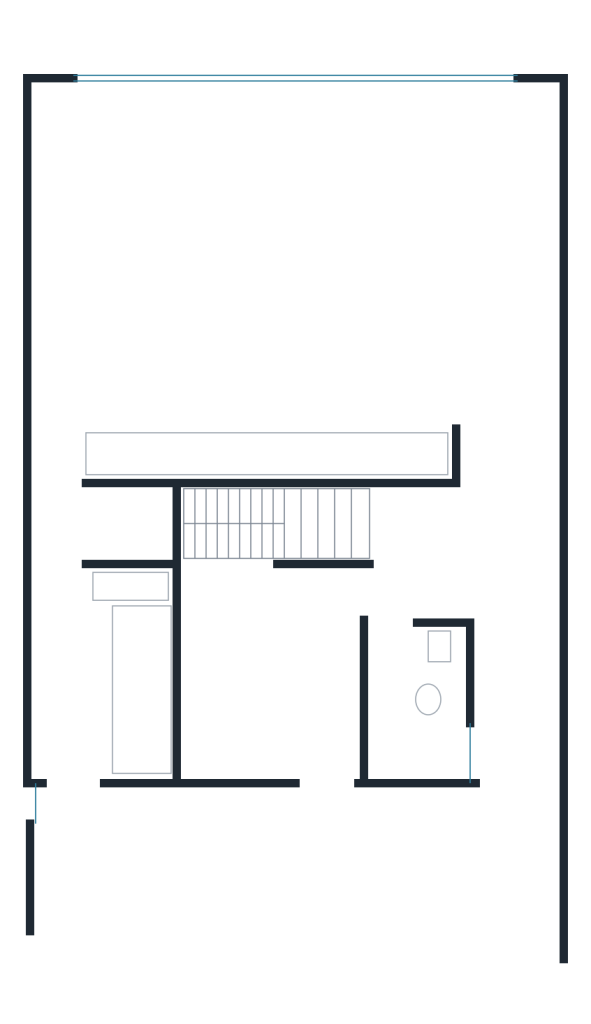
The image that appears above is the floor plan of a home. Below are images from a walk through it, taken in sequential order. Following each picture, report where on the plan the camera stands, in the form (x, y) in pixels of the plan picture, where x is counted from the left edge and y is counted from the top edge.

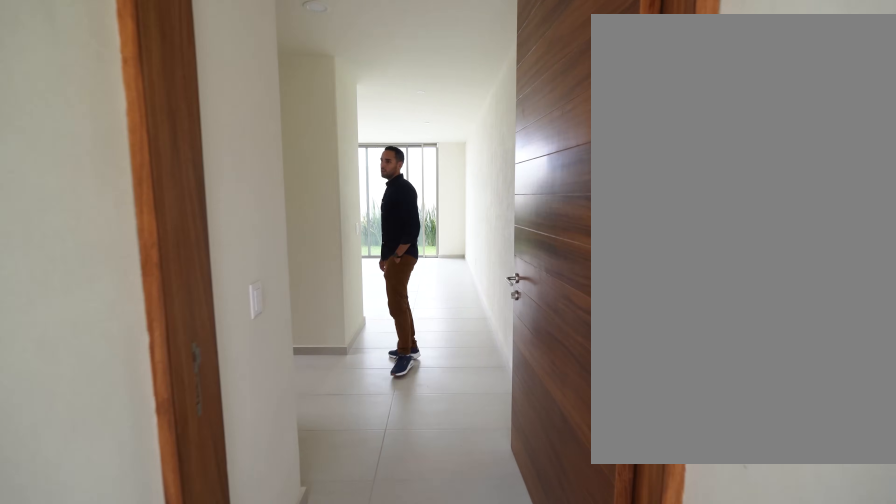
(517, 786)
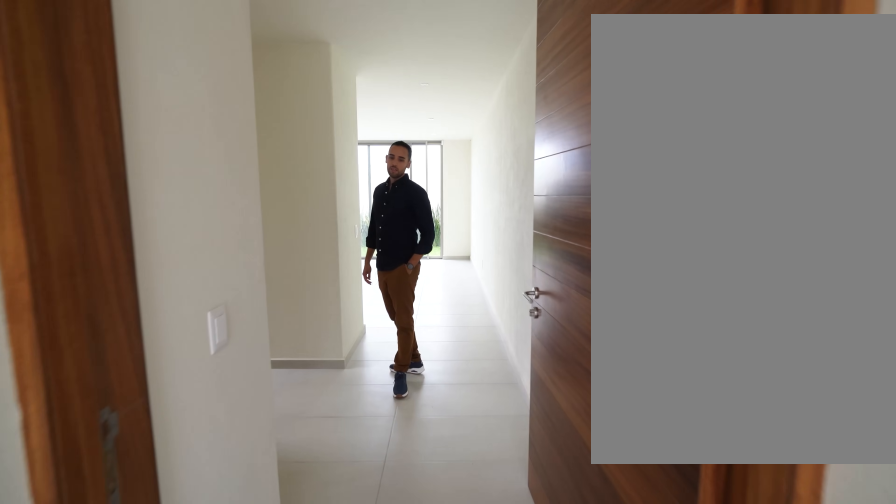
(517, 782)
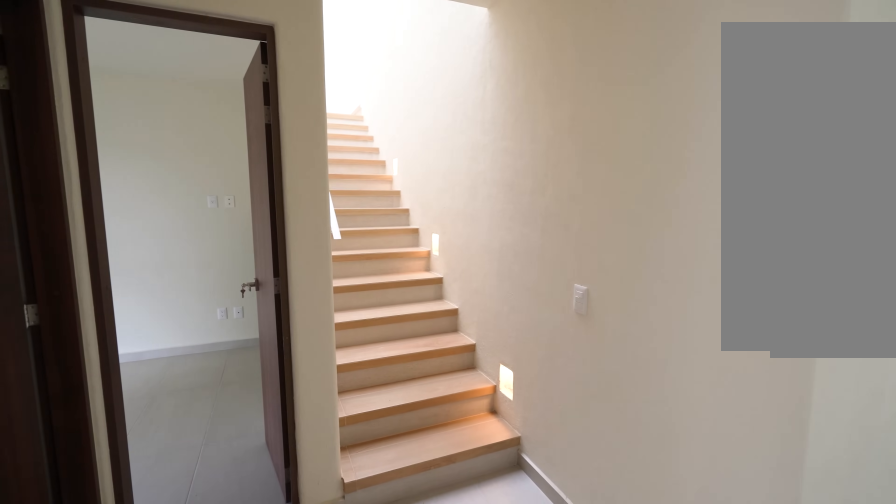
(524, 603)
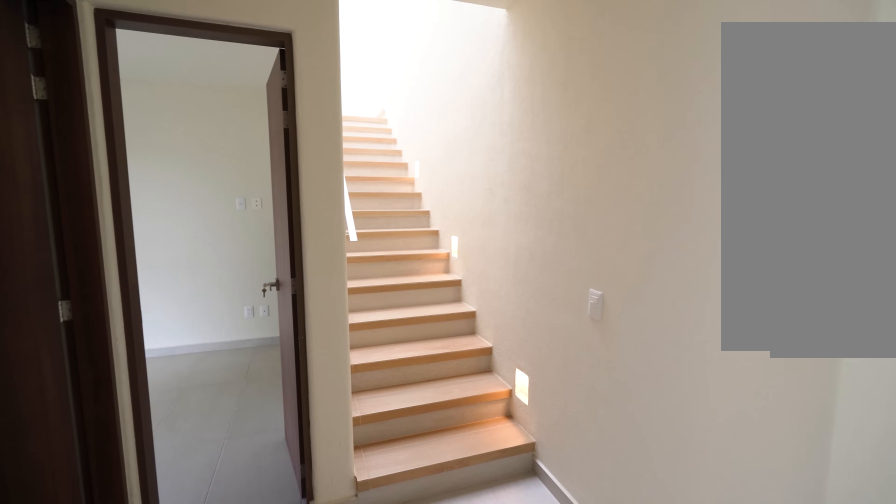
(524, 603)
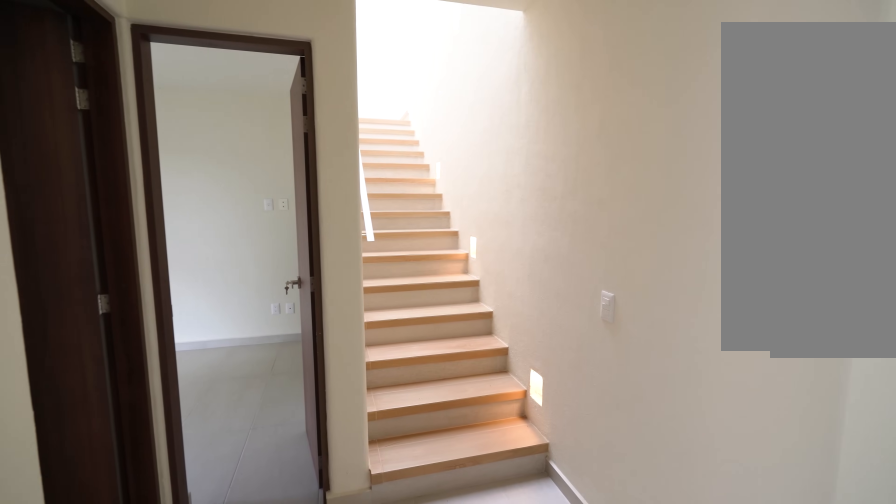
(524, 603)
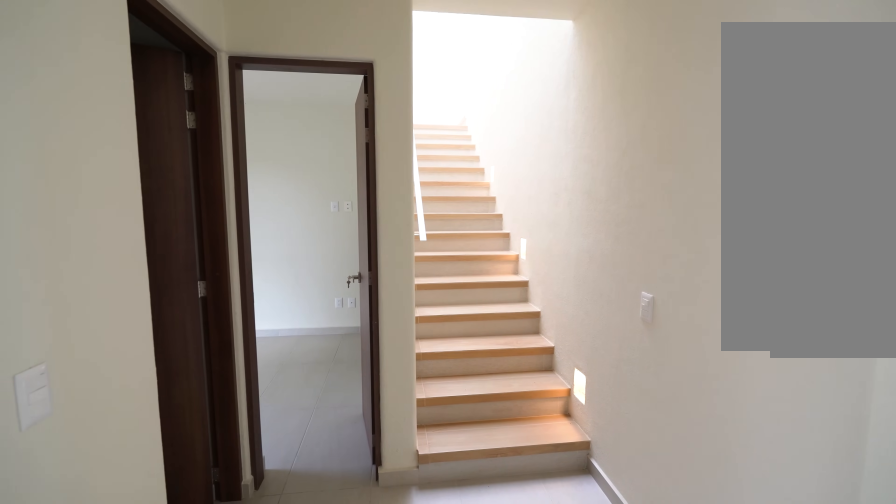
(524, 594)
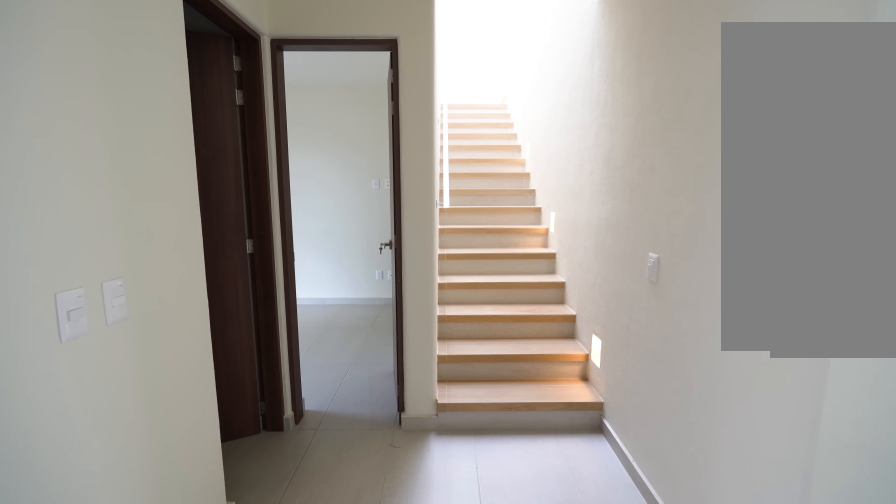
(524, 593)
